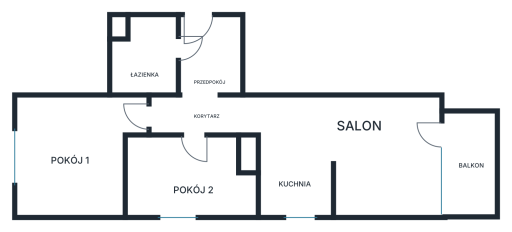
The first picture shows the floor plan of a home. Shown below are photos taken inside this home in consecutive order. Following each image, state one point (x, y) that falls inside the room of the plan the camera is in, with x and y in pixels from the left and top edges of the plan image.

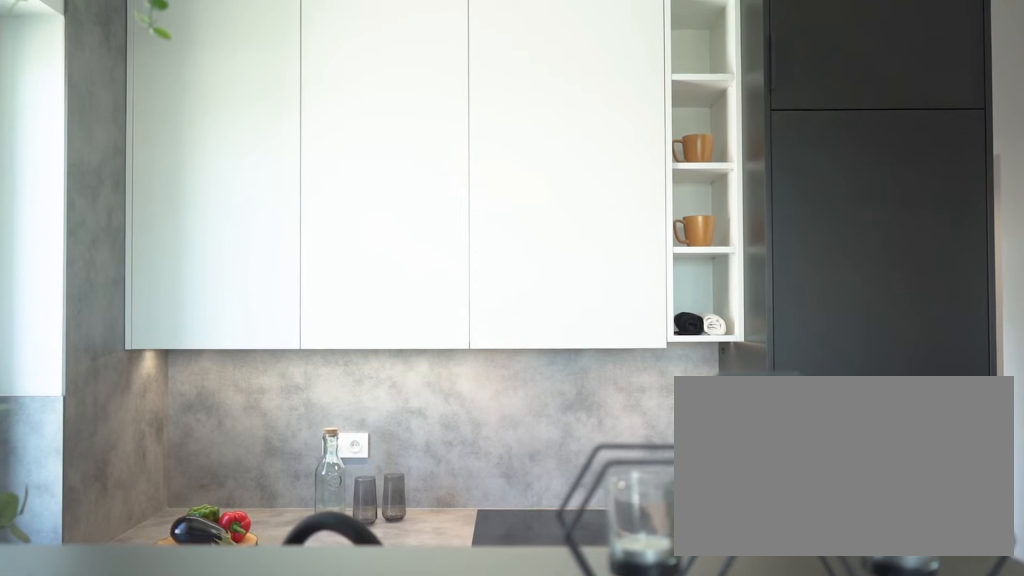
(295, 174)
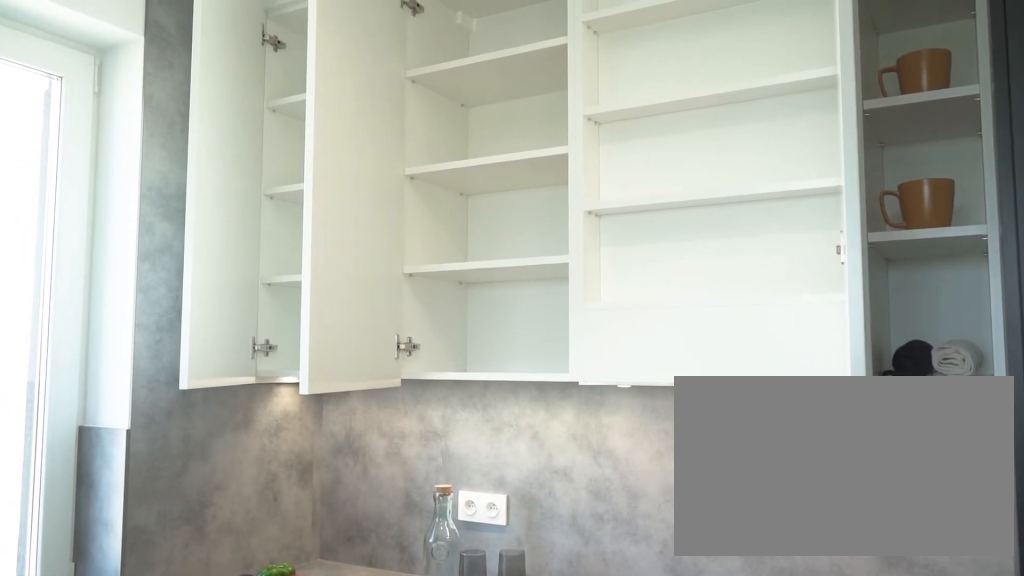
(296, 174)
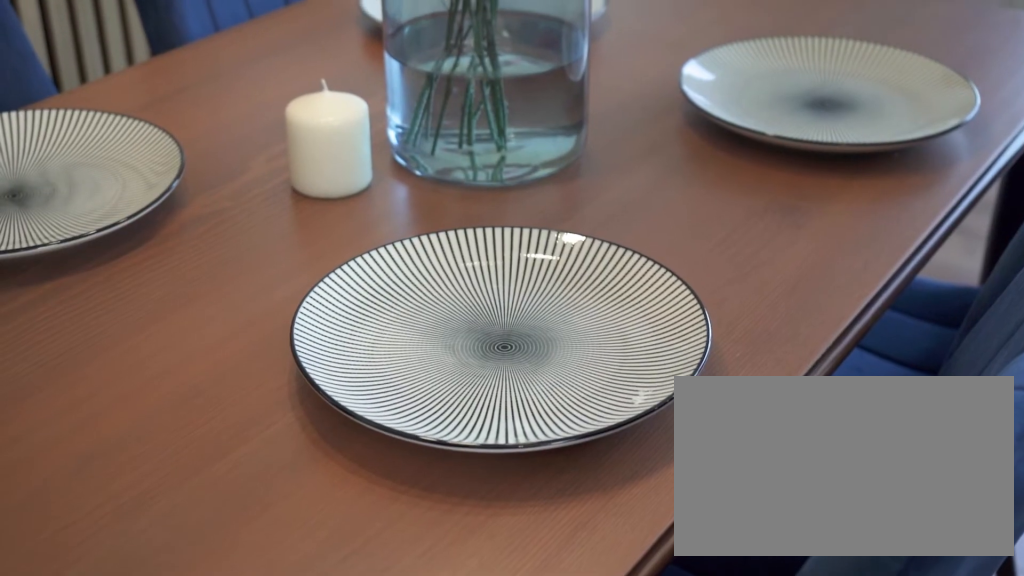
(370, 157)
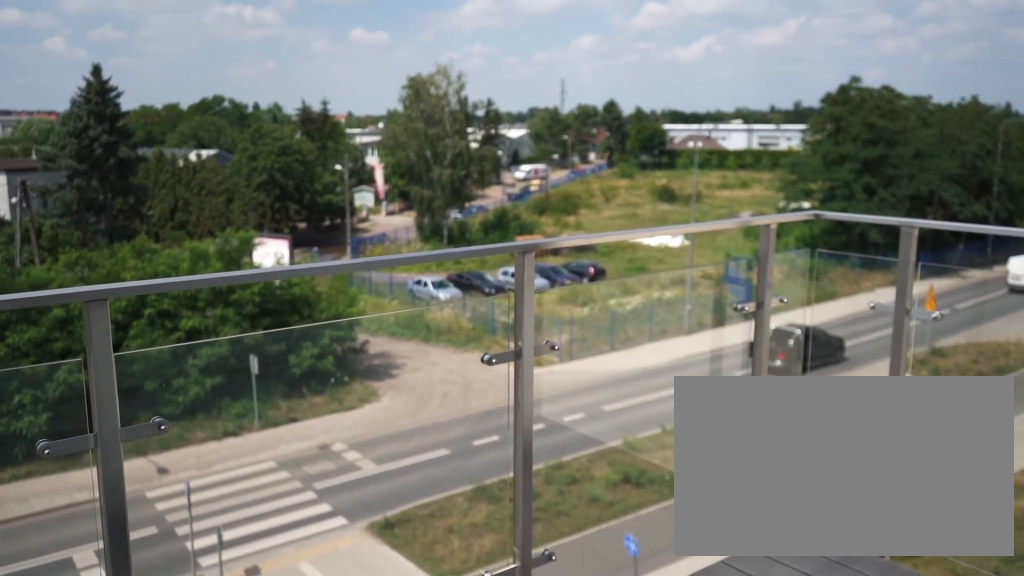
(471, 180)
